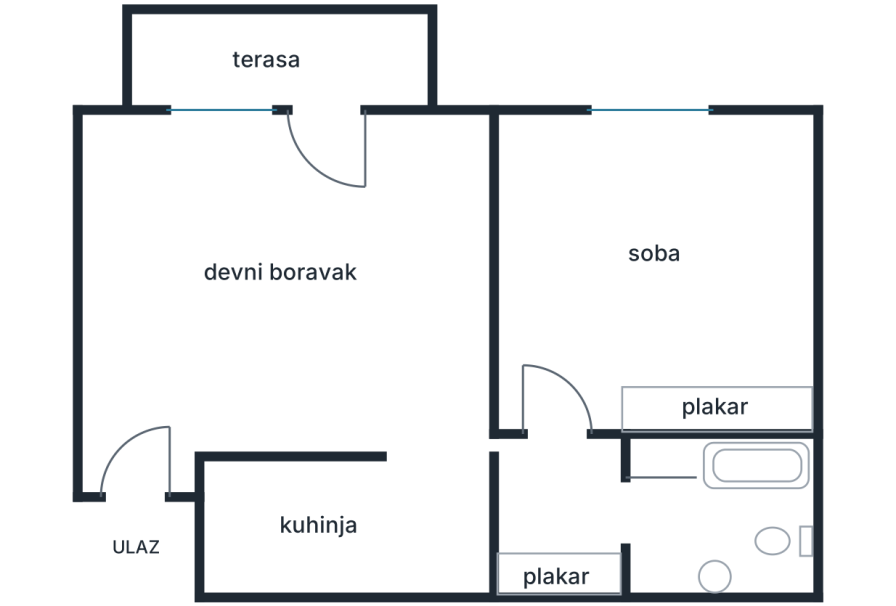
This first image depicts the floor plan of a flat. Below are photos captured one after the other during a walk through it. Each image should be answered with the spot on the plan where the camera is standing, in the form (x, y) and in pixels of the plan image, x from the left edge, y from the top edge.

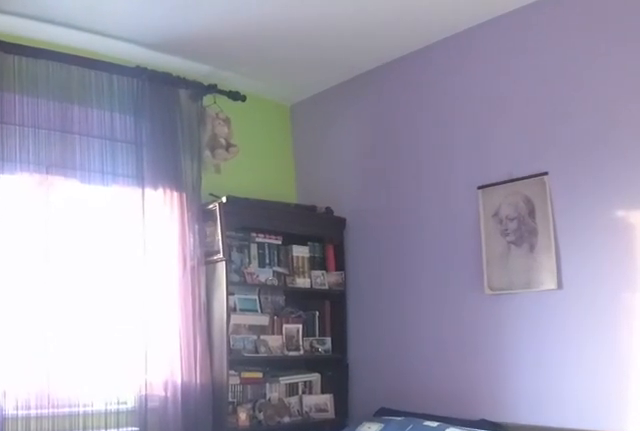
(540, 425)
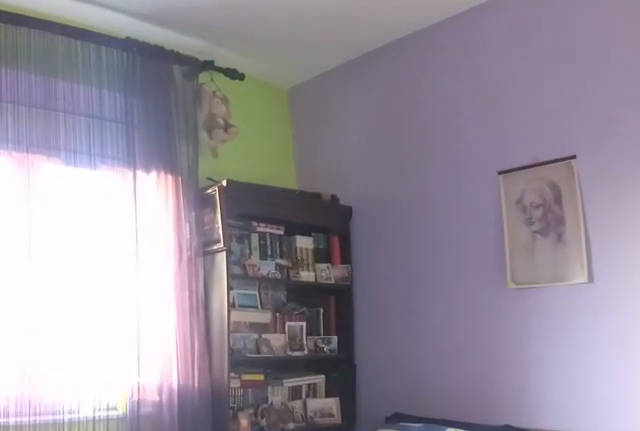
(537, 373)
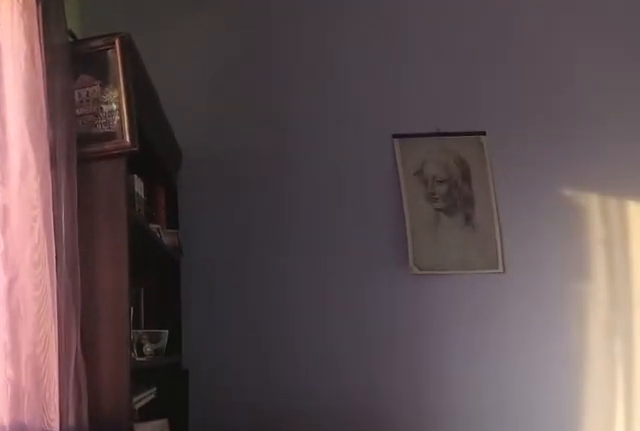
(566, 211)
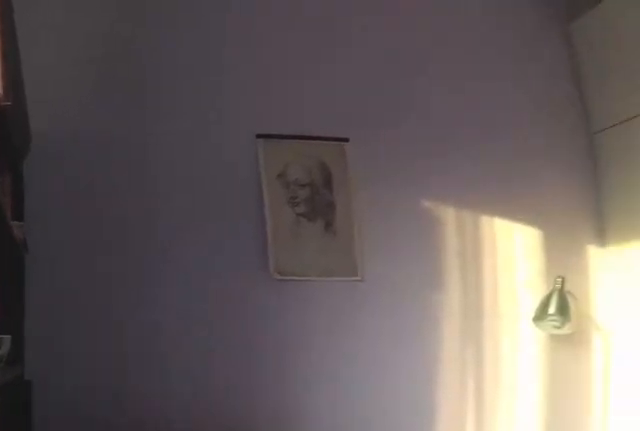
(593, 195)
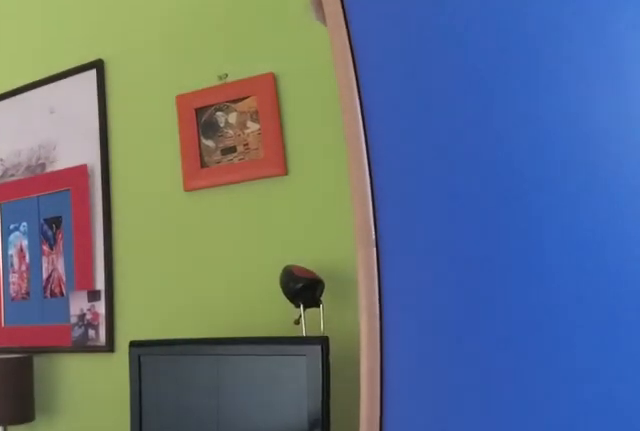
(587, 203)
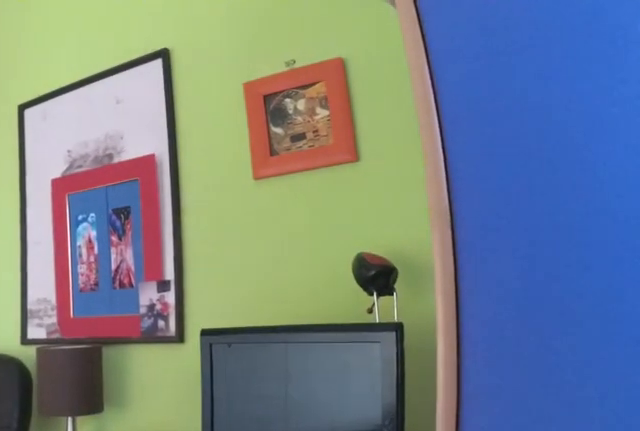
(579, 207)
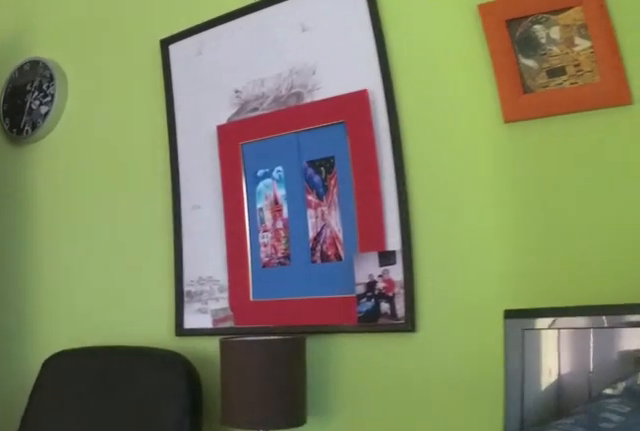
(571, 232)
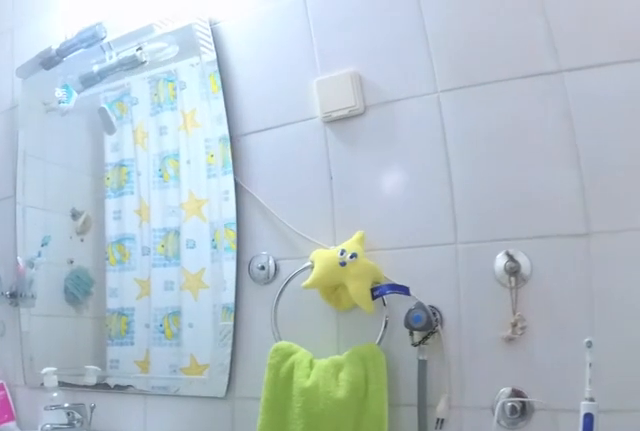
(630, 487)
